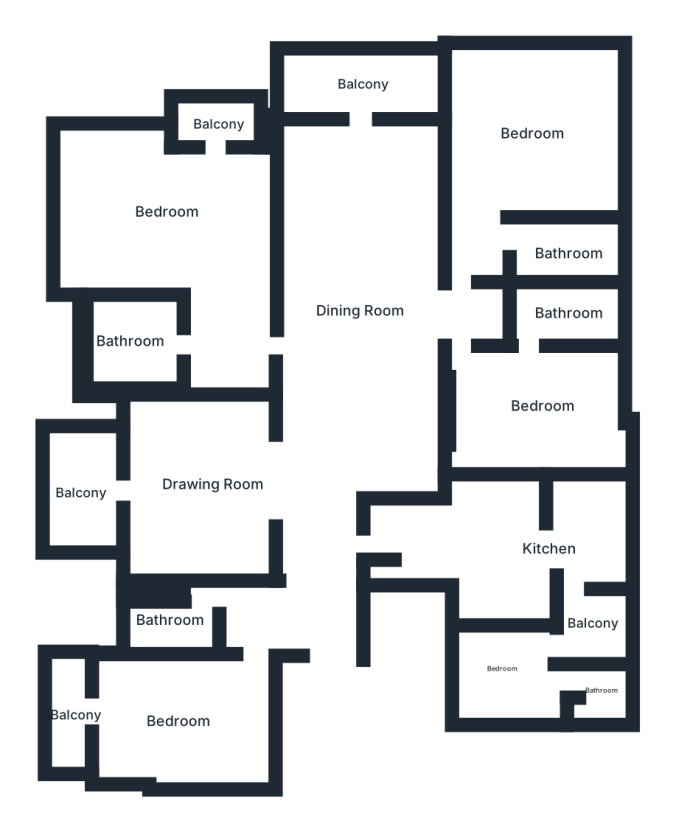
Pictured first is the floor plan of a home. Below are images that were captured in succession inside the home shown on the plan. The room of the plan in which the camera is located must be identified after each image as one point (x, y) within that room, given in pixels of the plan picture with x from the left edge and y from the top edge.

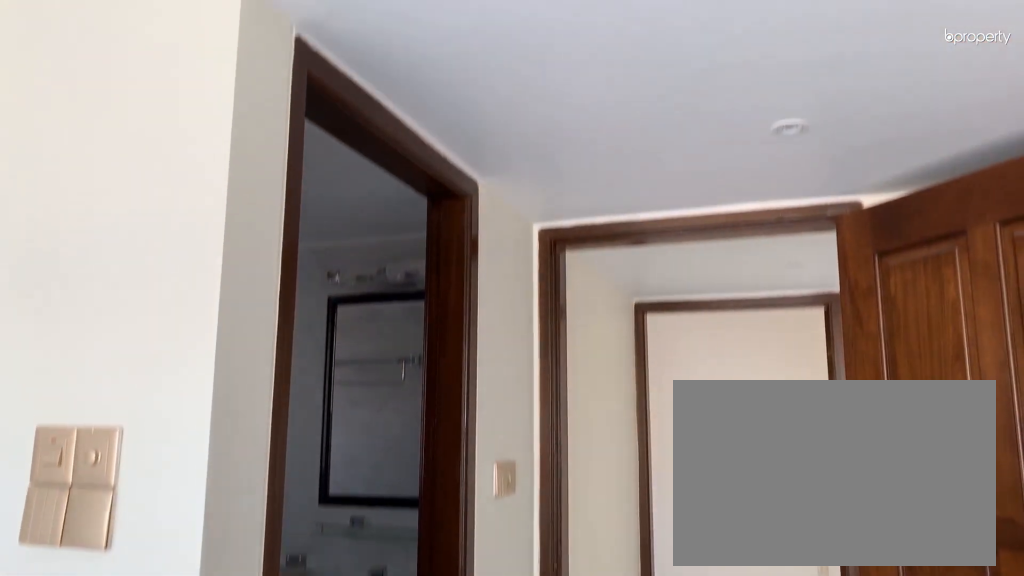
(532, 131)
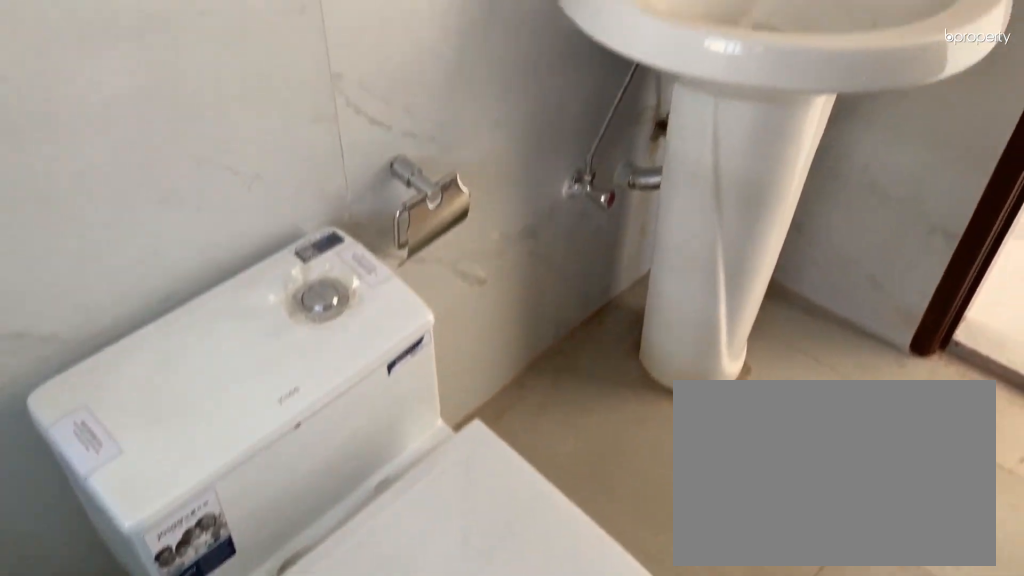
(566, 256)
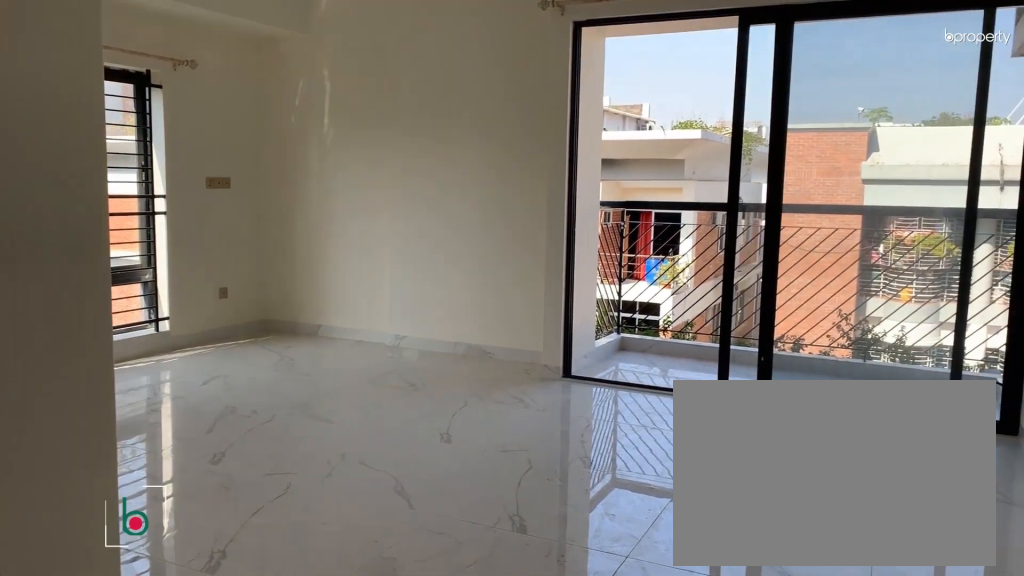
(170, 217)
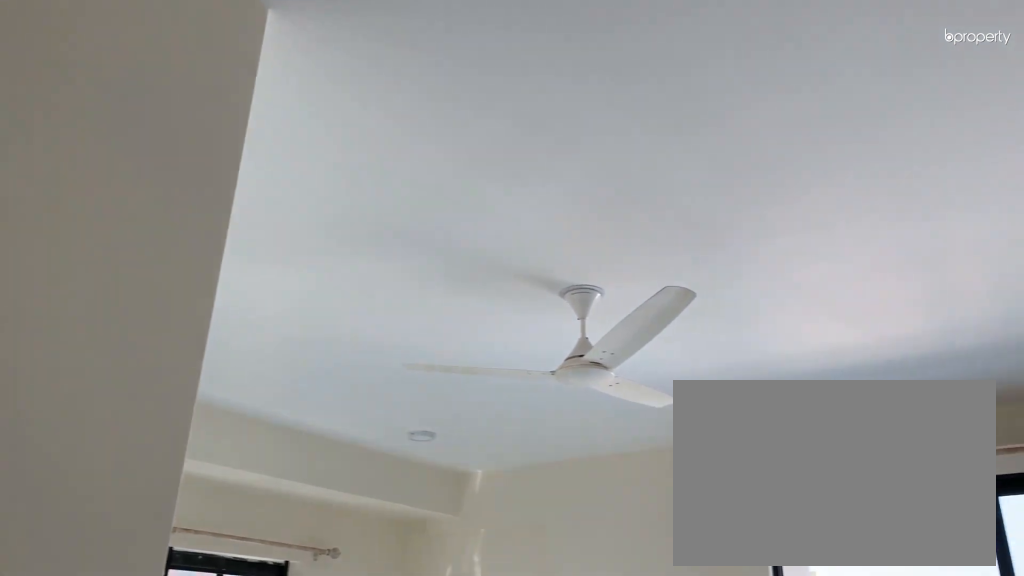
(170, 217)
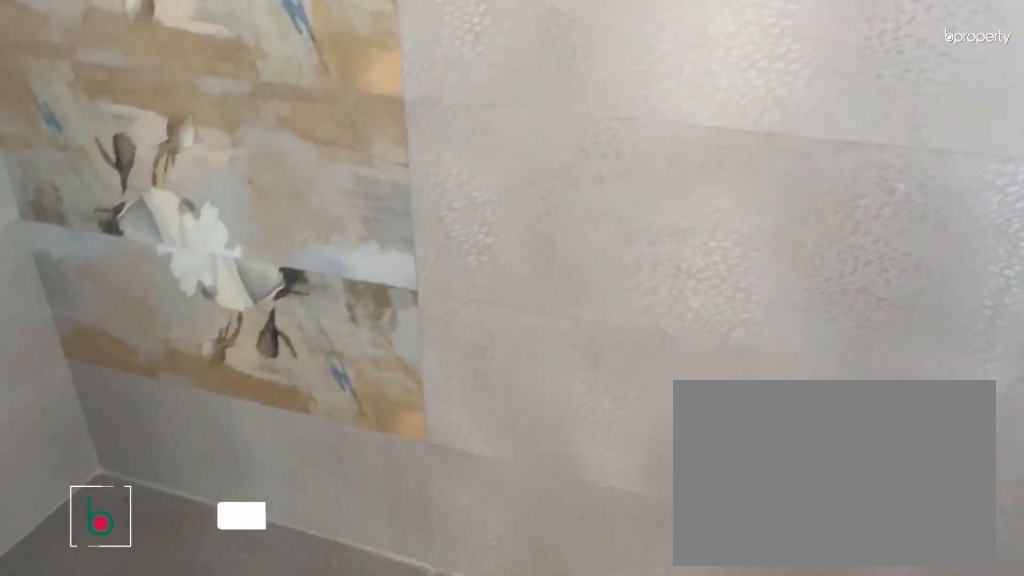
(129, 349)
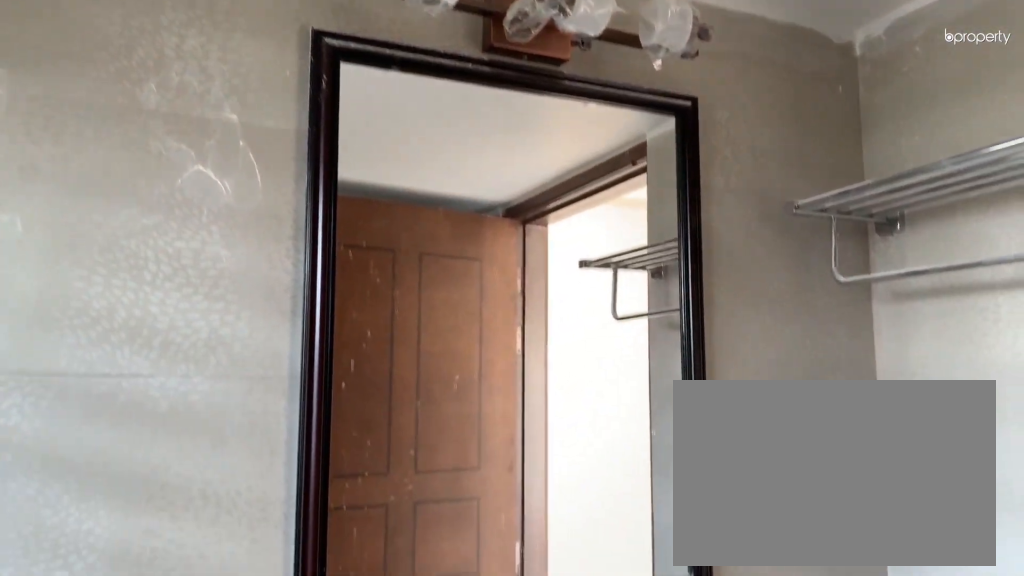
(130, 348)
